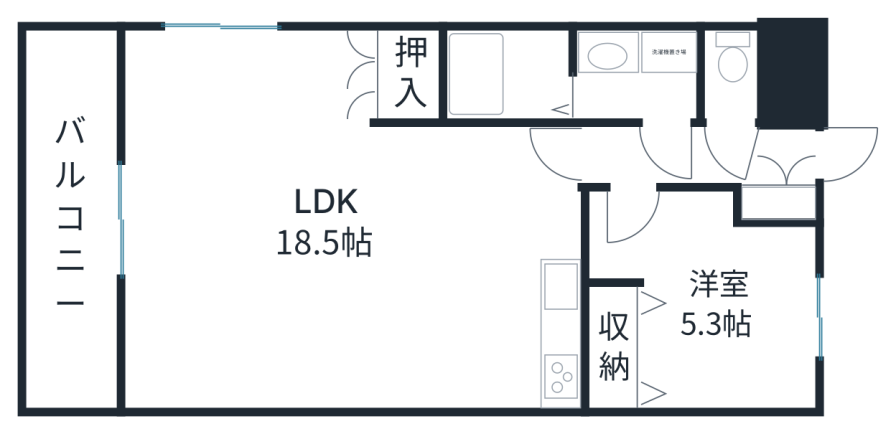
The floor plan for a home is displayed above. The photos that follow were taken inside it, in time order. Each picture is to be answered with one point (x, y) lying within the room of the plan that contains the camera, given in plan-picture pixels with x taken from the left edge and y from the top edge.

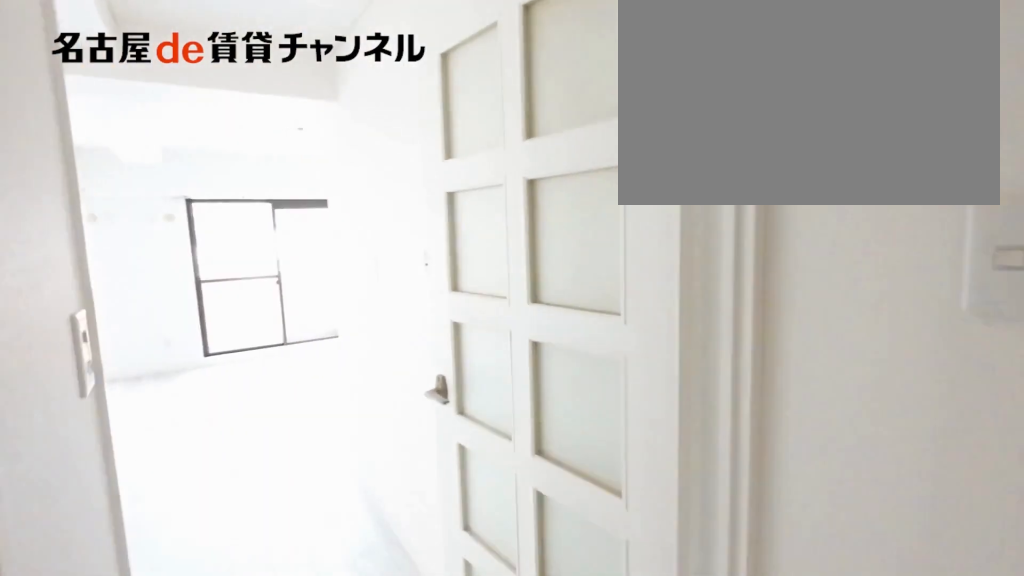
(618, 154)
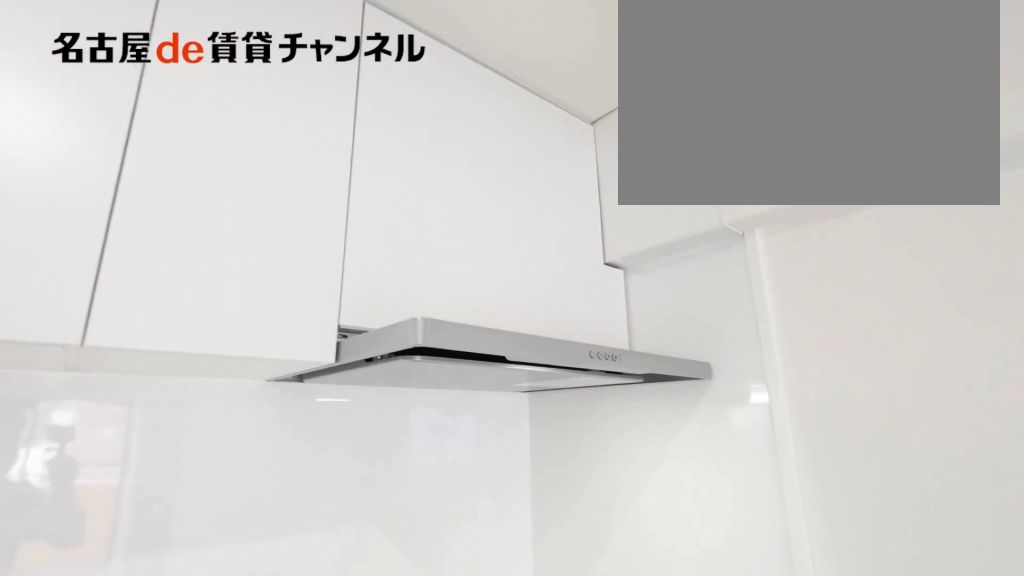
(570, 352)
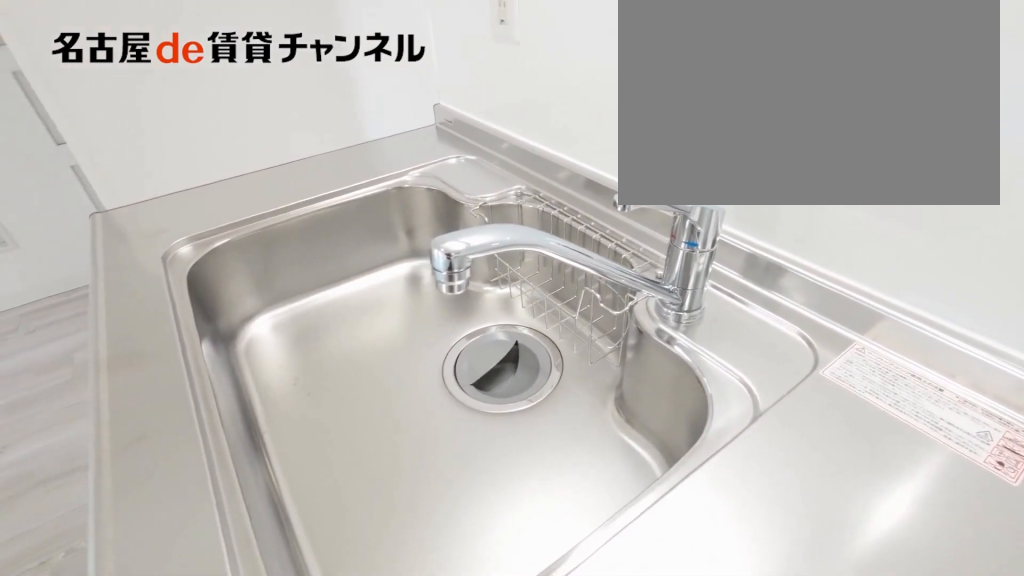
(570, 352)
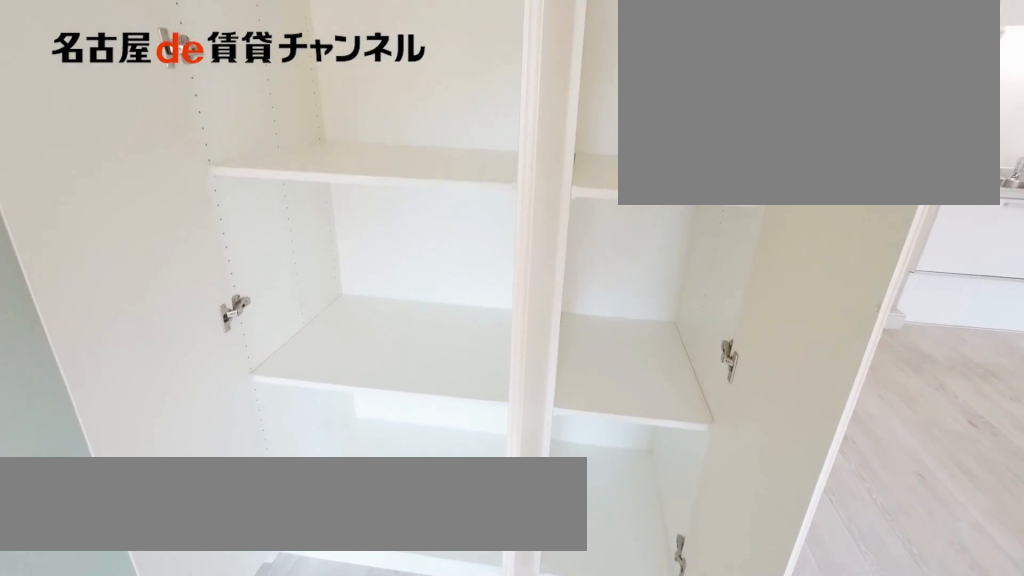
(404, 76)
